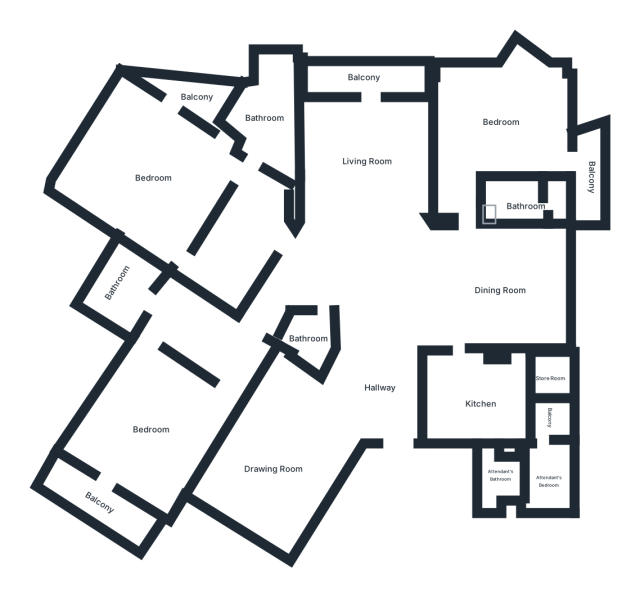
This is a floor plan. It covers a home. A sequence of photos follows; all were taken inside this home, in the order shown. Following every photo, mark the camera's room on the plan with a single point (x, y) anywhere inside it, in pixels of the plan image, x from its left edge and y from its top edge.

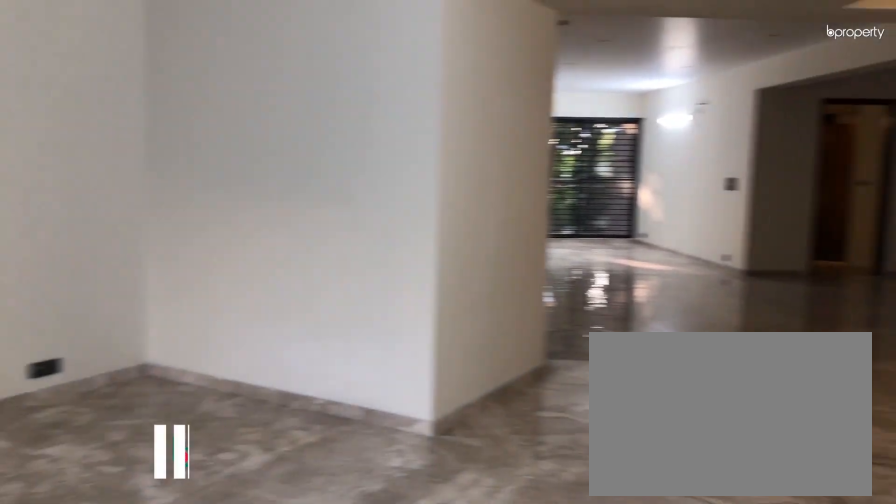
(279, 461)
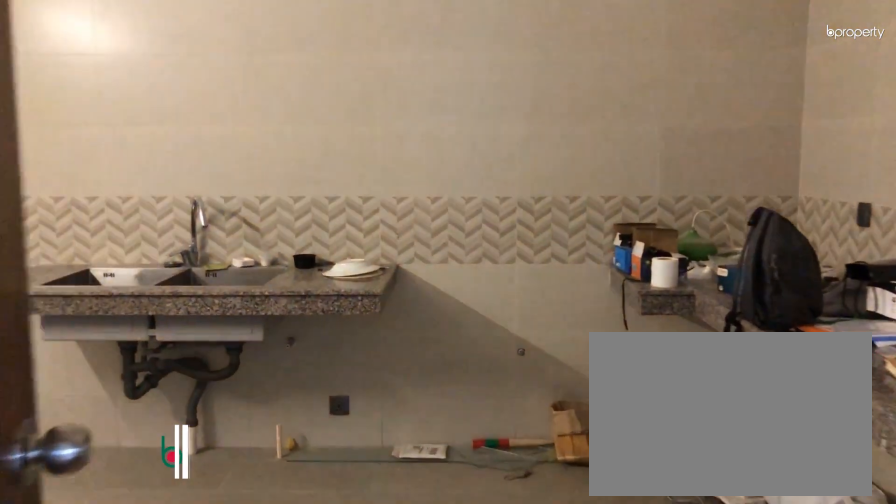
(482, 398)
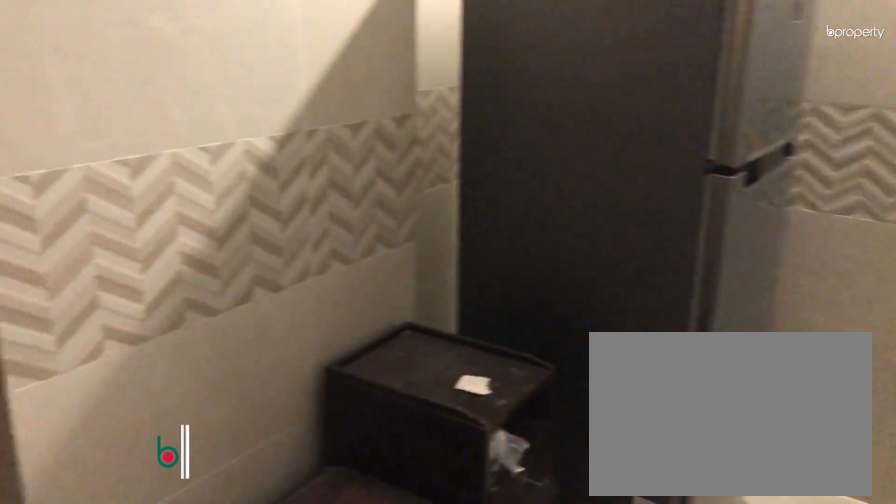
(482, 398)
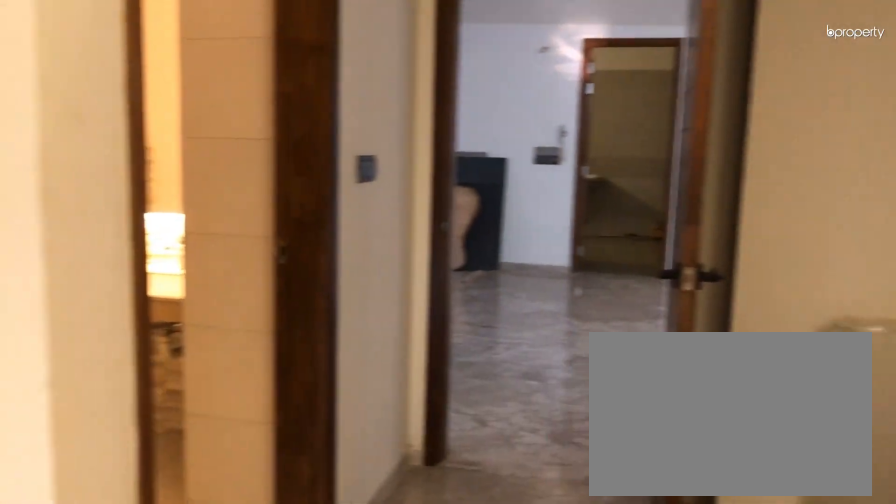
(504, 122)
